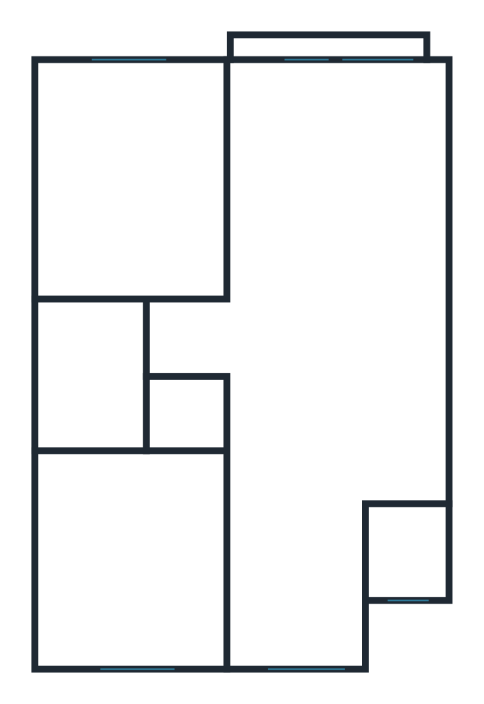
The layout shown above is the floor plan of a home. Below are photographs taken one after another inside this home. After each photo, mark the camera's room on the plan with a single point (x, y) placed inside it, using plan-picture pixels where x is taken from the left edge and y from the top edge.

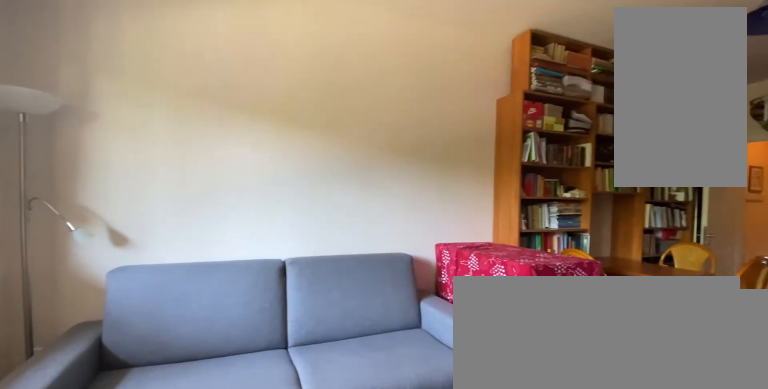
(314, 324)
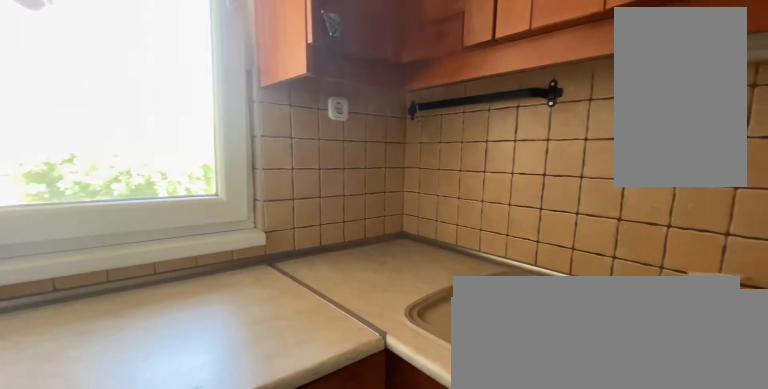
(291, 564)
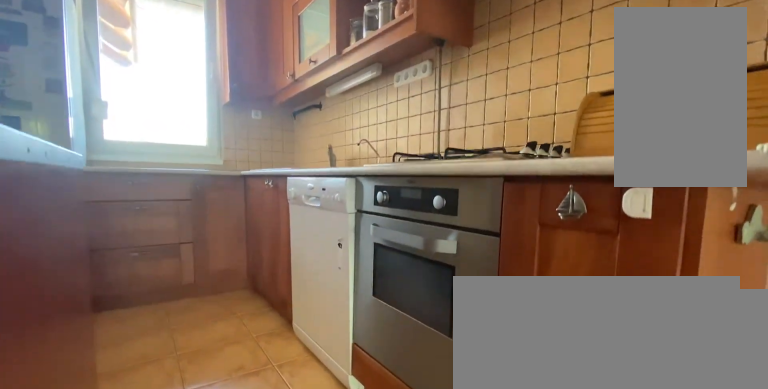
(291, 563)
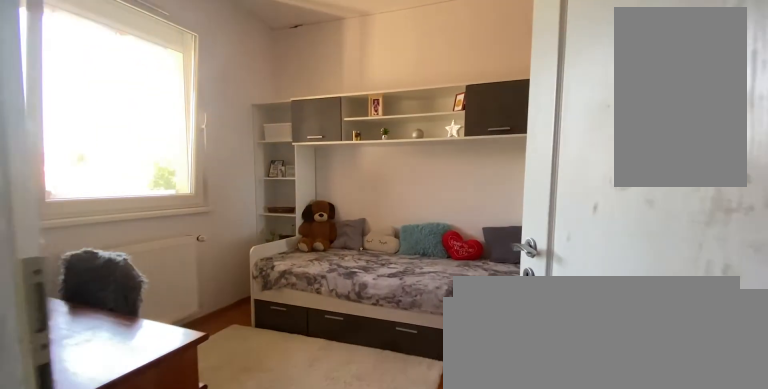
(146, 563)
